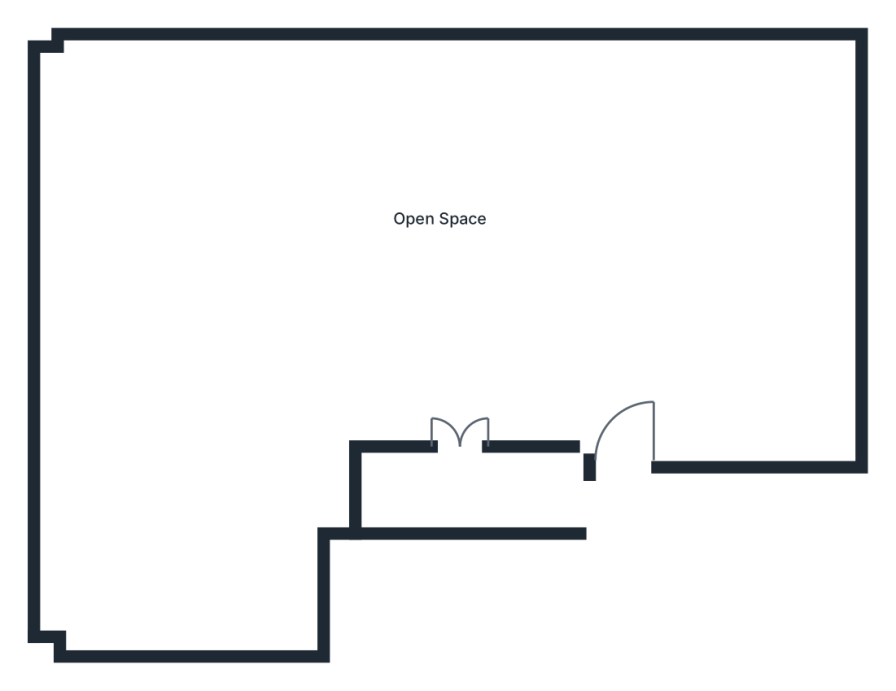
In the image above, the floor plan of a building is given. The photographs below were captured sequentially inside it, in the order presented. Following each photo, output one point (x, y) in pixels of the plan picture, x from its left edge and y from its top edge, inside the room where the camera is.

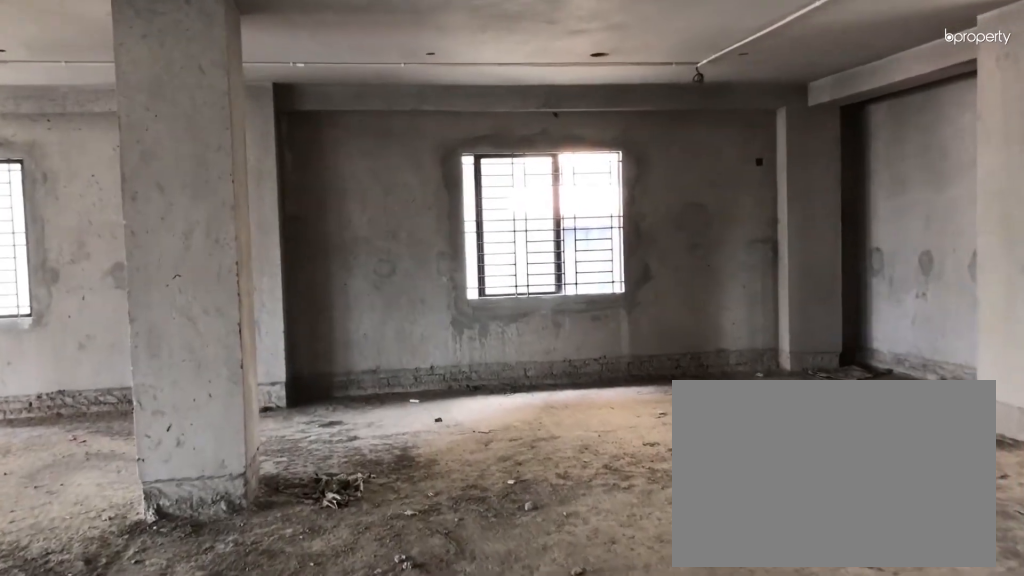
(602, 263)
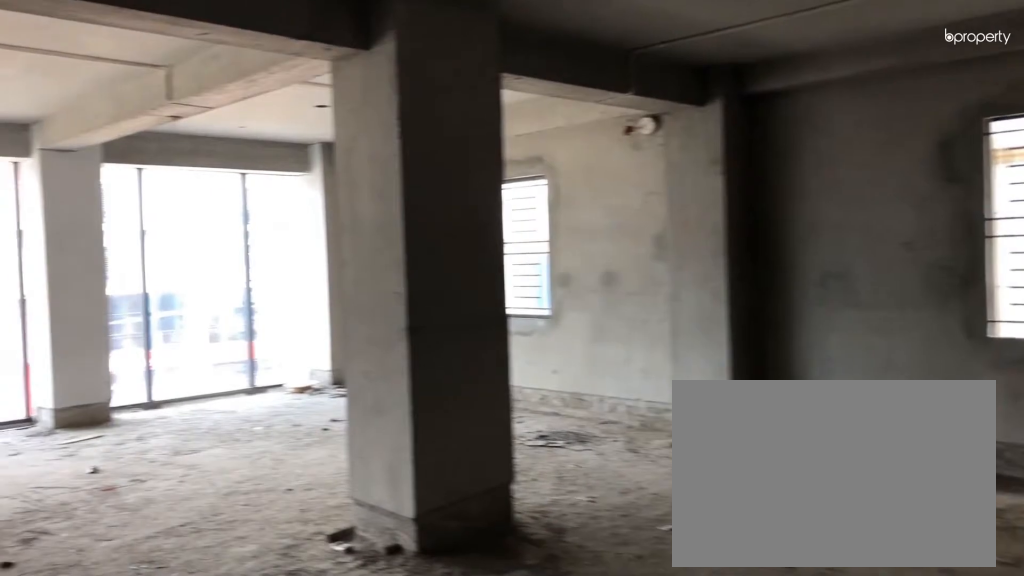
(455, 200)
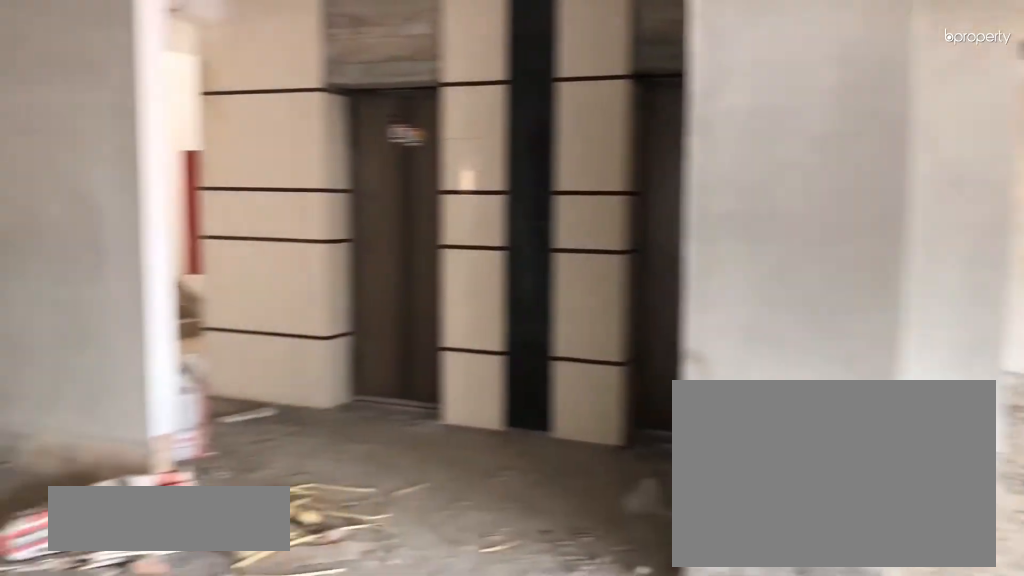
(454, 201)
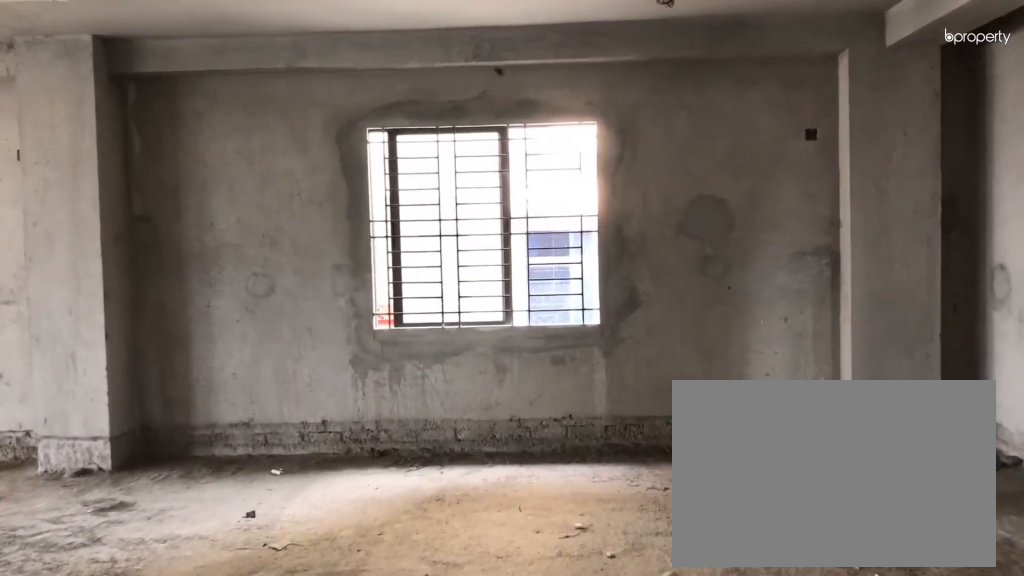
(454, 201)
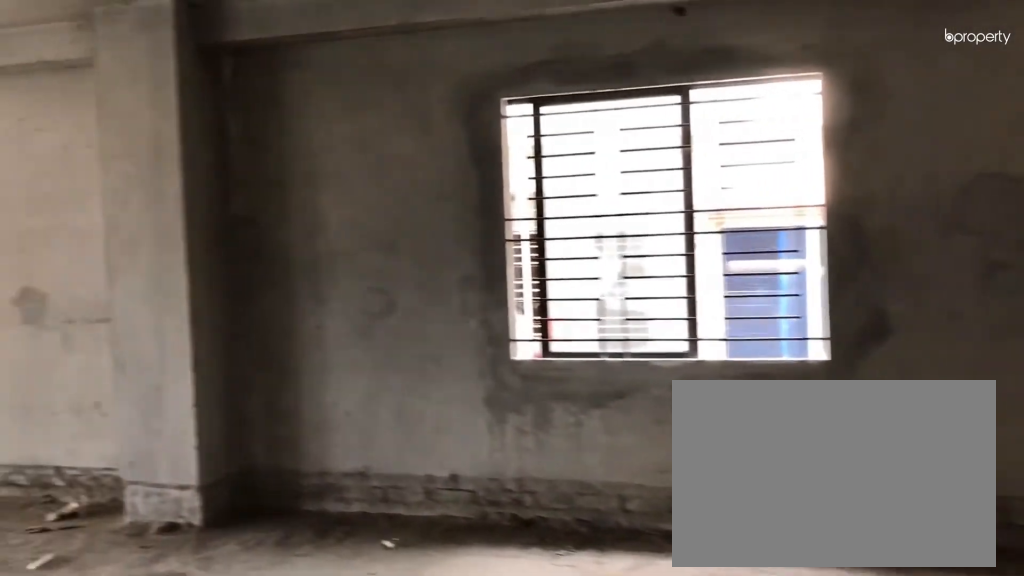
(454, 201)
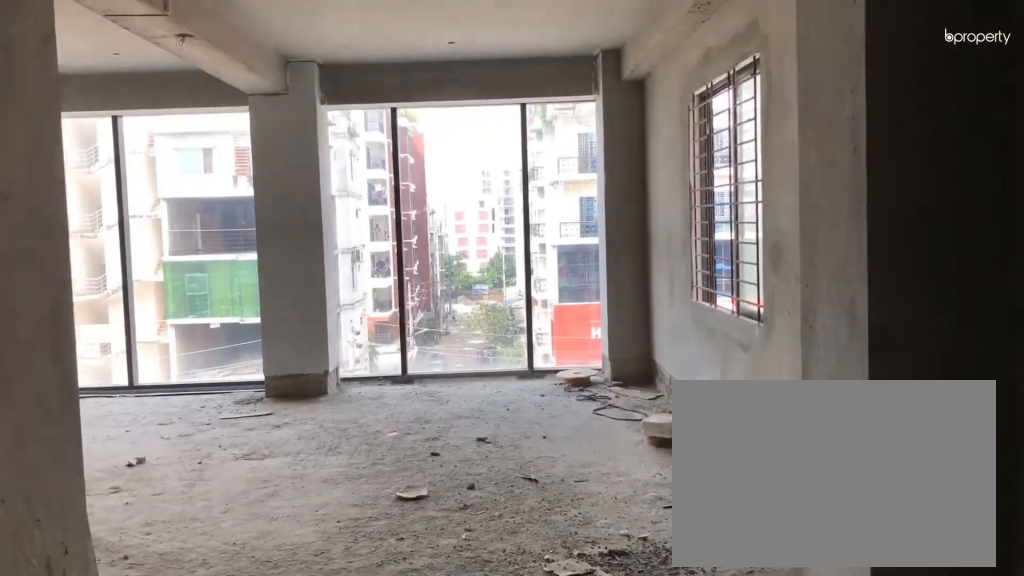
(454, 201)
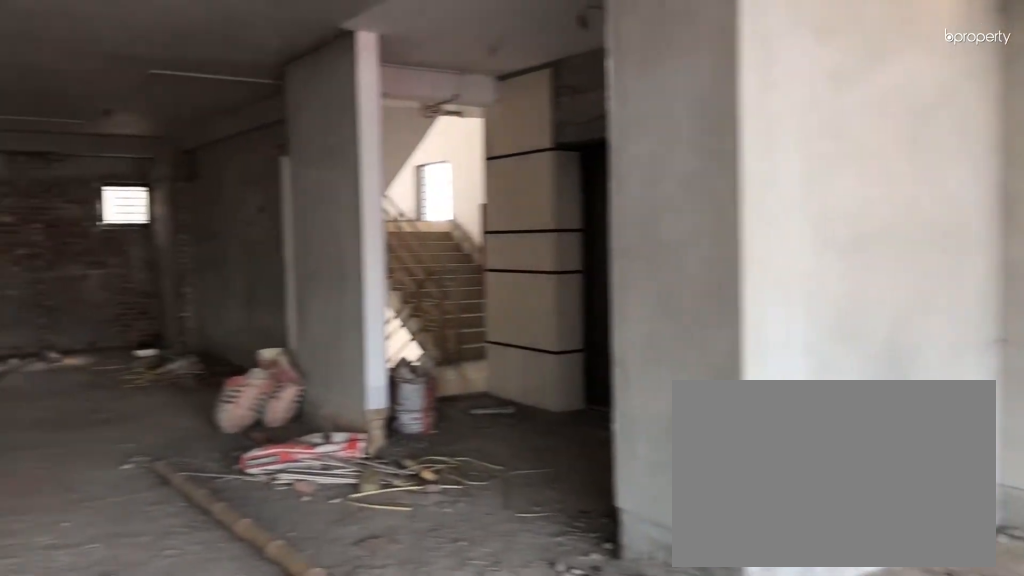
(454, 201)
